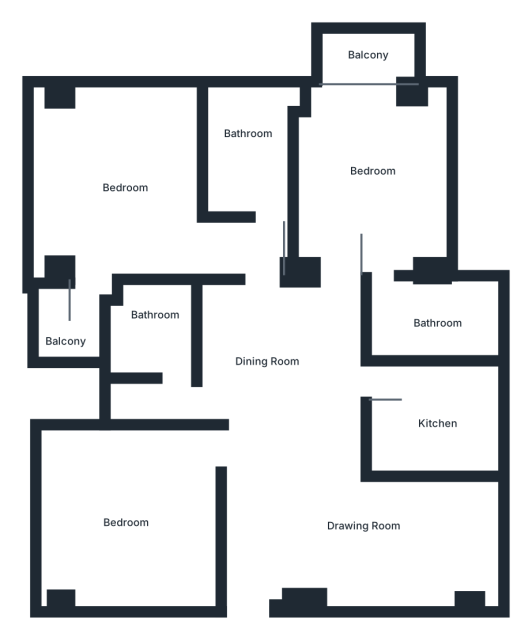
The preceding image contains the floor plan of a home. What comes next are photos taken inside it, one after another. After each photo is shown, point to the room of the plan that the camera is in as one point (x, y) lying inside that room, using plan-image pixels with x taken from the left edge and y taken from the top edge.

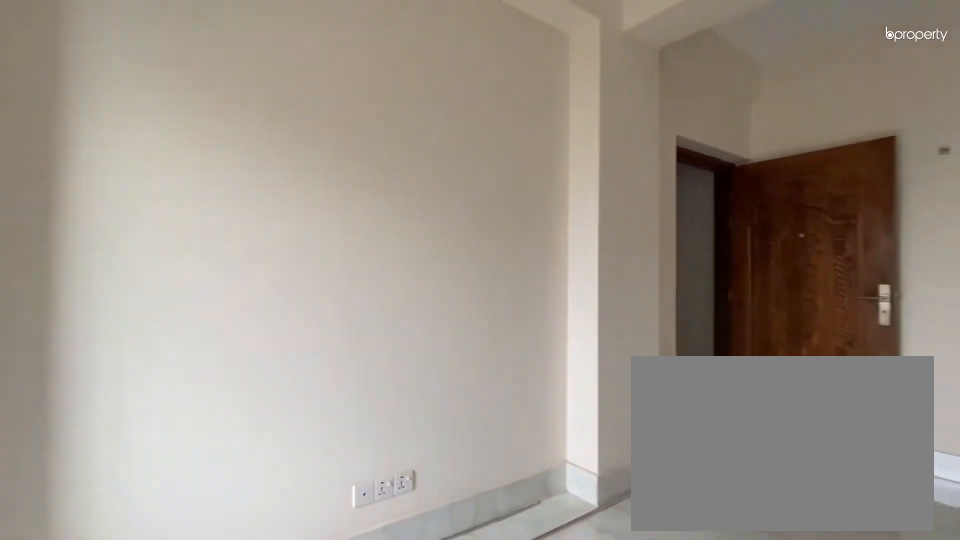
(383, 544)
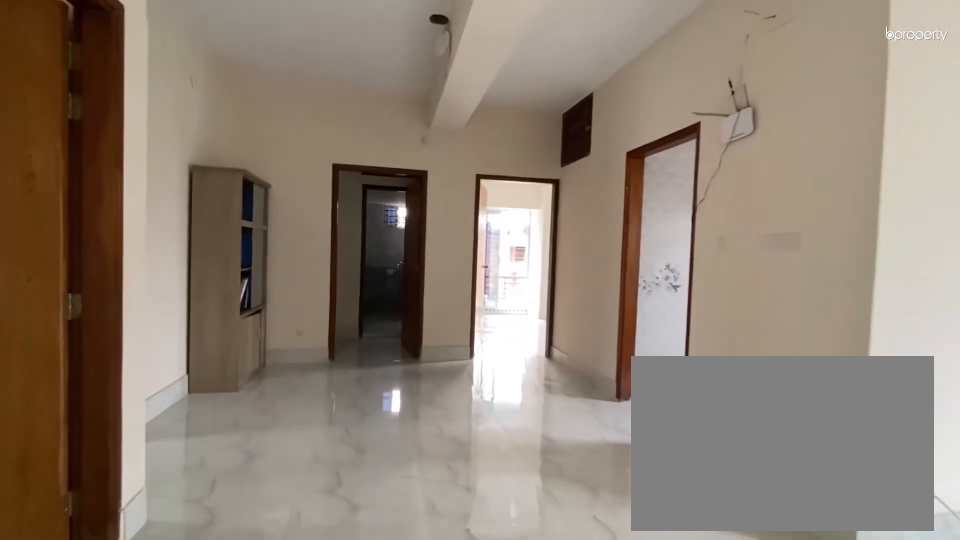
(287, 366)
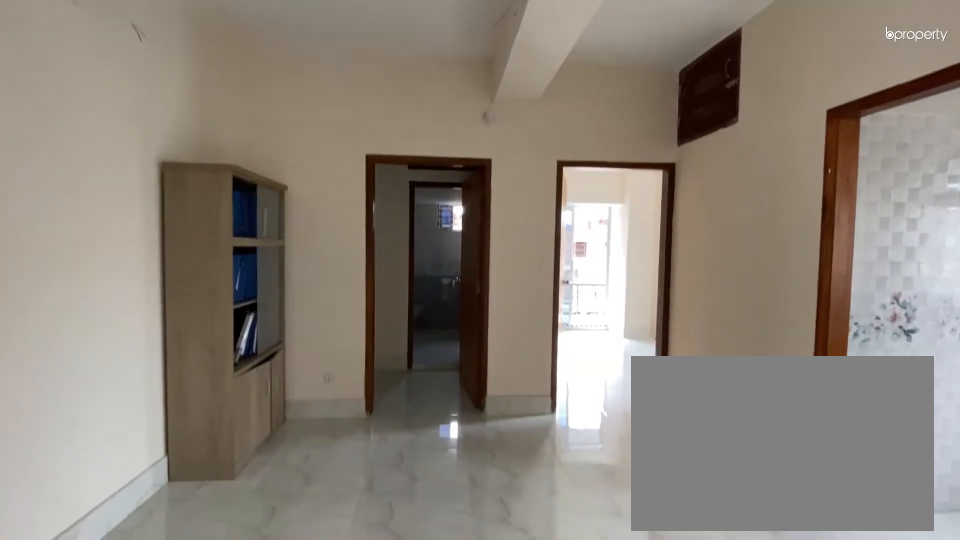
(287, 366)
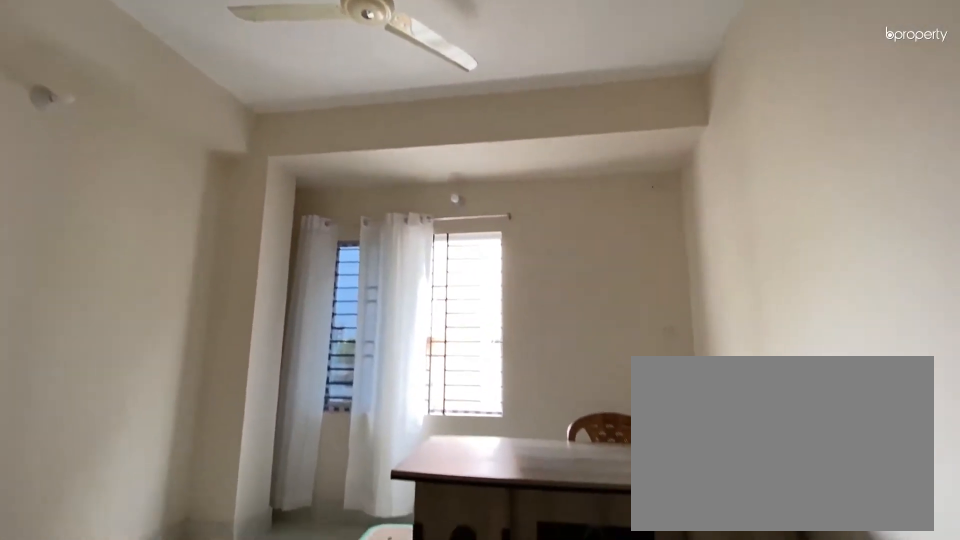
(133, 516)
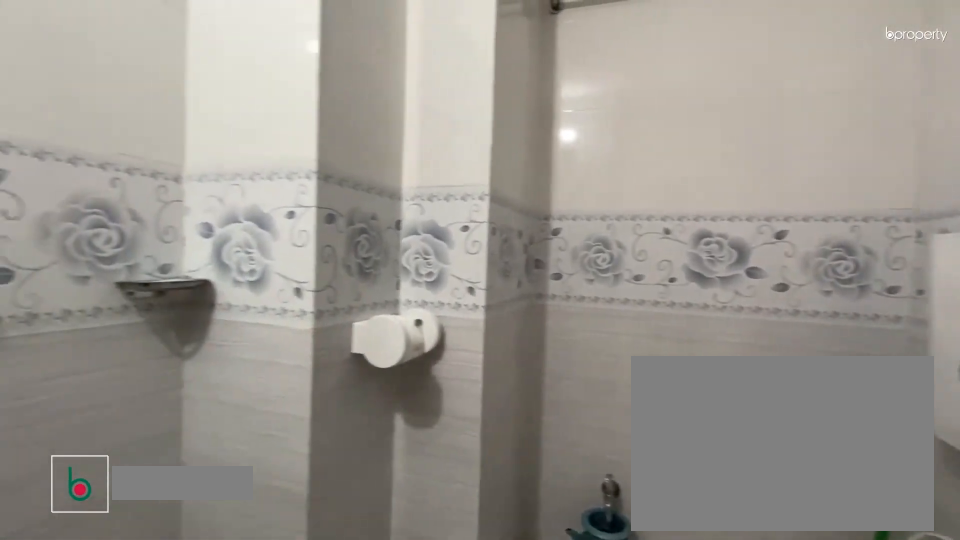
(155, 325)
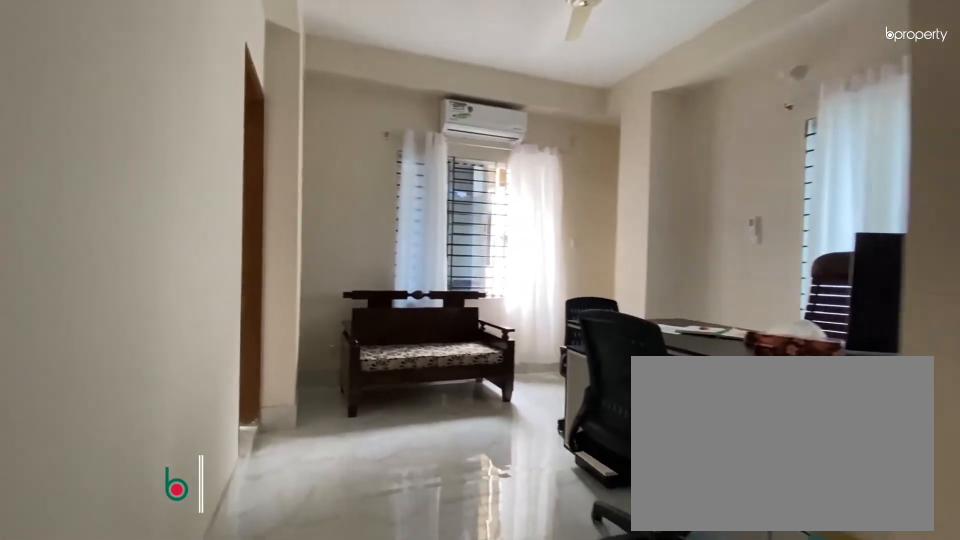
(122, 192)
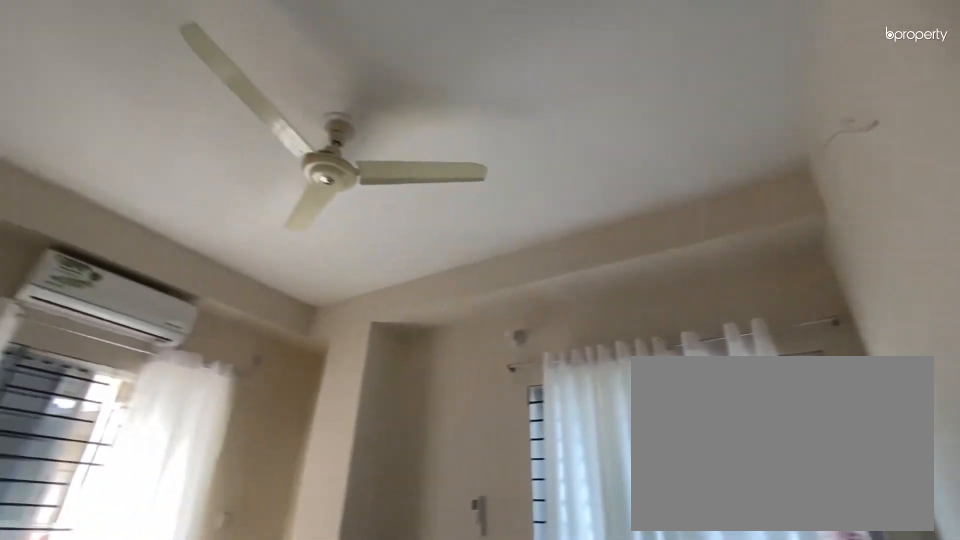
(120, 191)
